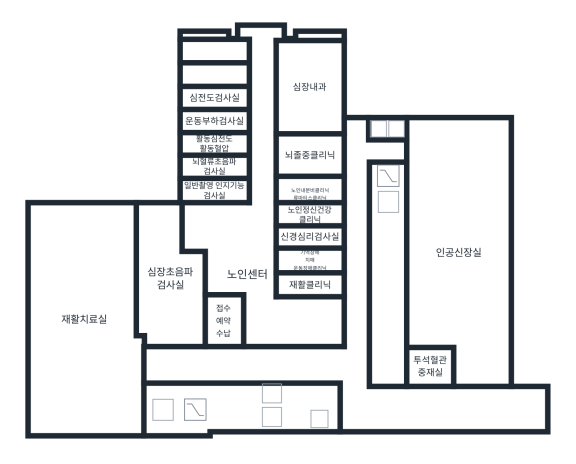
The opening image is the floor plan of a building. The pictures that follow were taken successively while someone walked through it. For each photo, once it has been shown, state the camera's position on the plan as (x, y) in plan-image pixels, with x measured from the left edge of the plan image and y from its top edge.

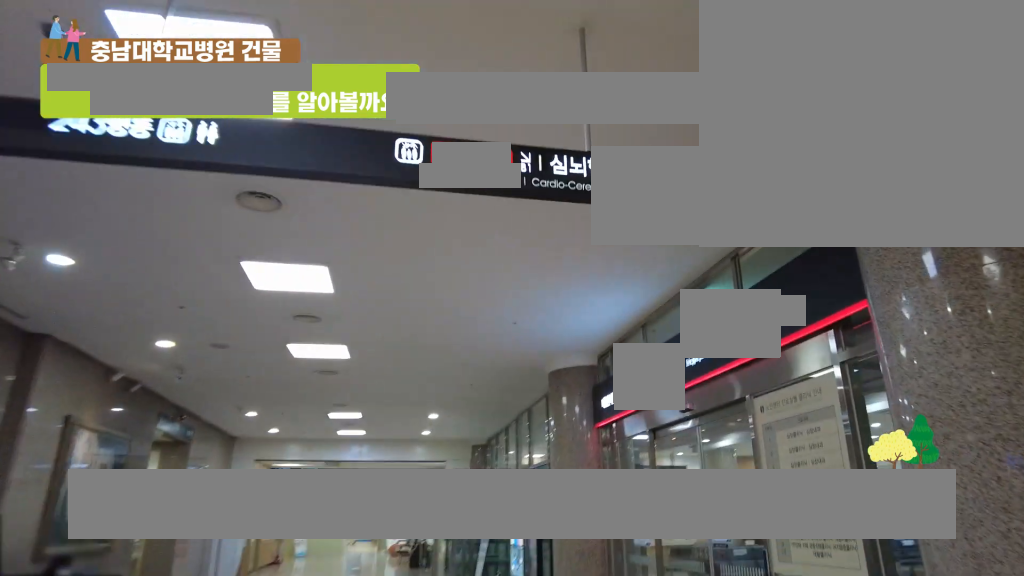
(333, 384)
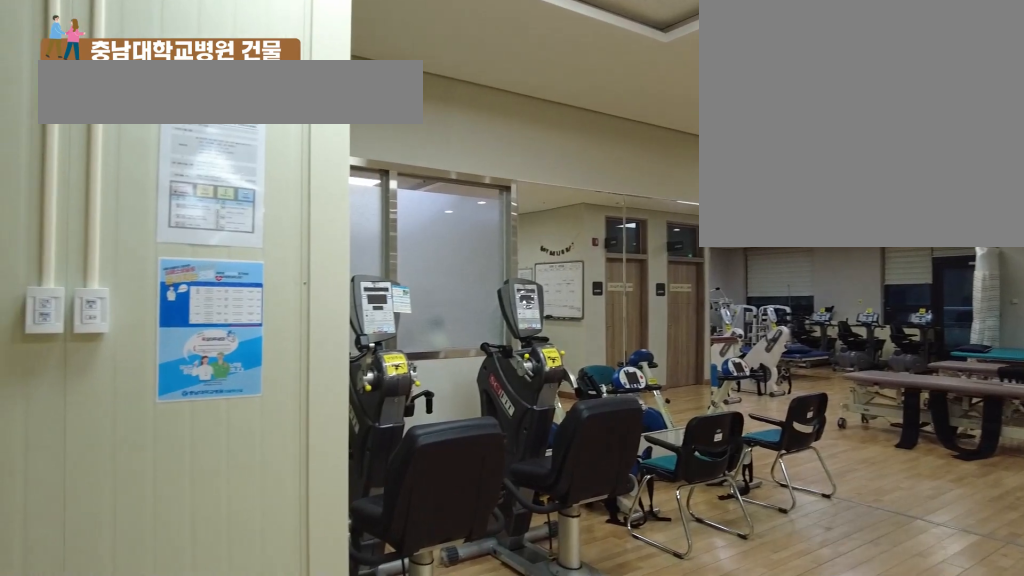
(165, 372)
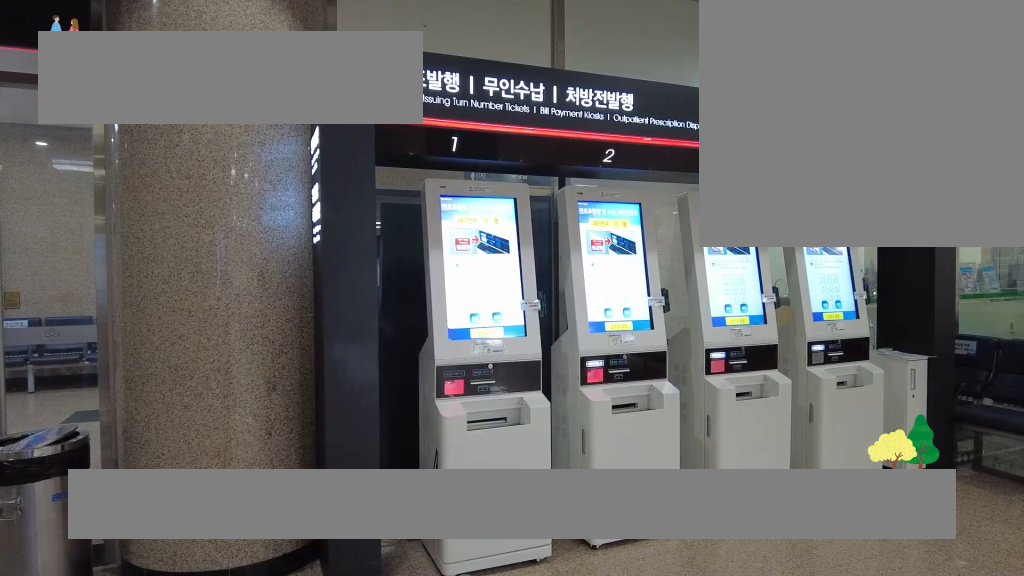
(273, 343)
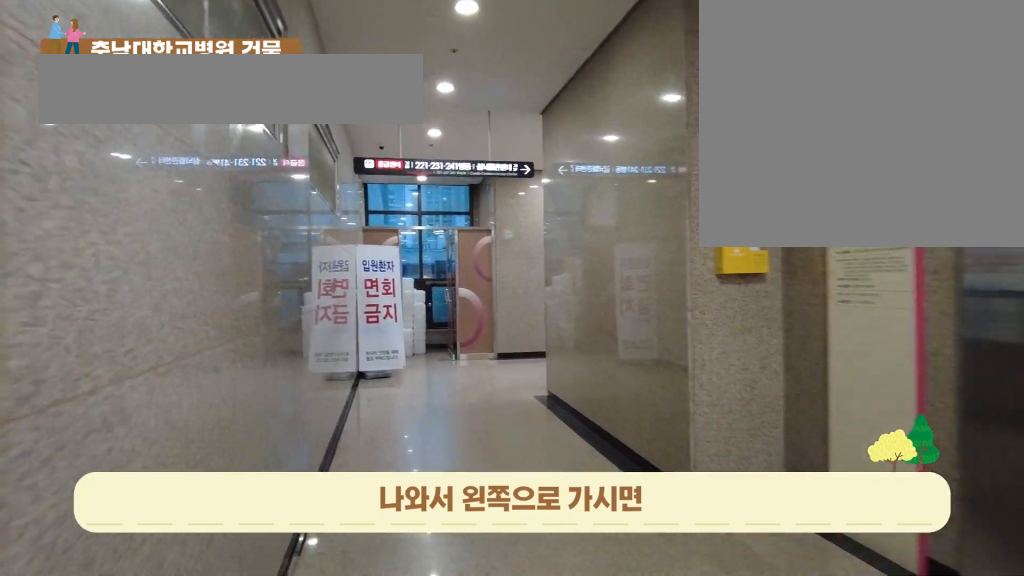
(357, 343)
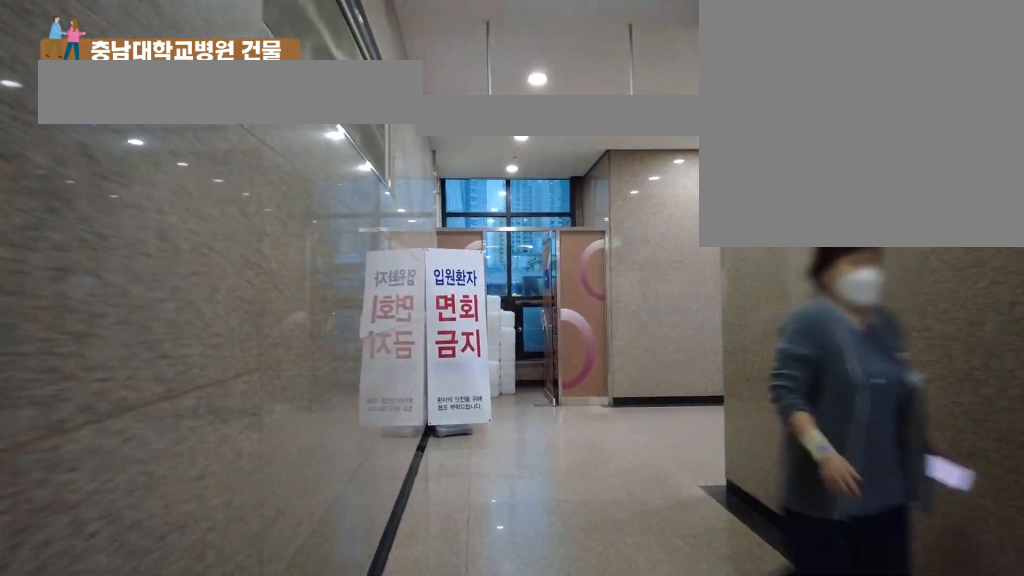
(357, 312)
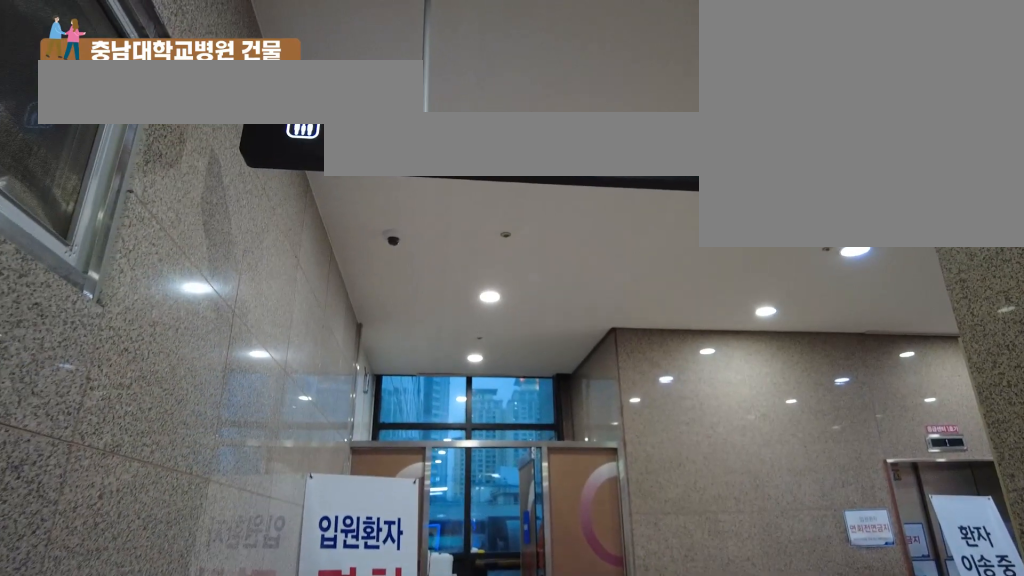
(358, 259)
